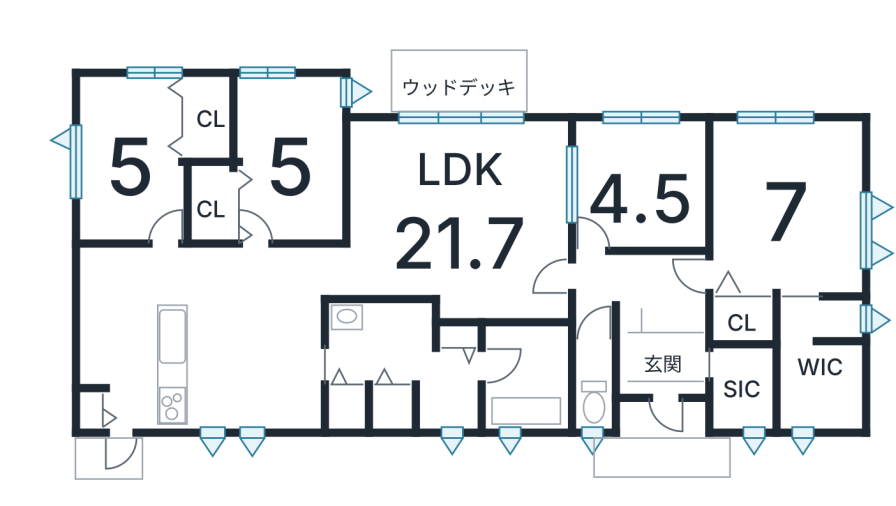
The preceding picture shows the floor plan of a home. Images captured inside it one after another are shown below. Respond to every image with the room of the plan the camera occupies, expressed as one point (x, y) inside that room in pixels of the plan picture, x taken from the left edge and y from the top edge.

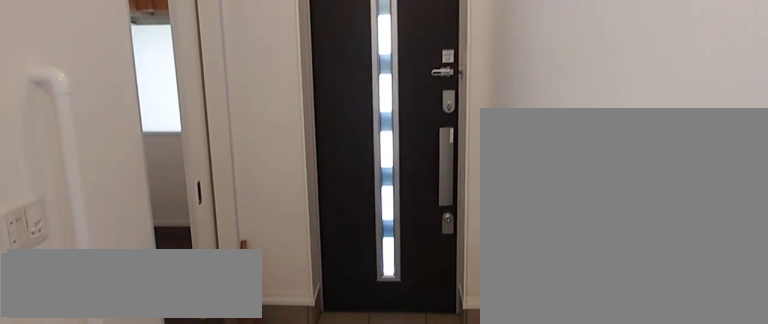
(668, 367)
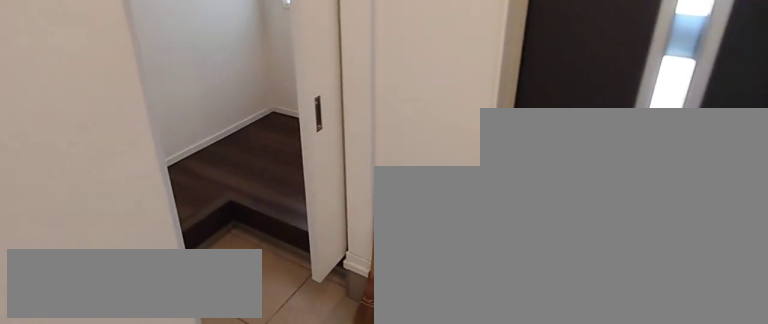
(668, 367)
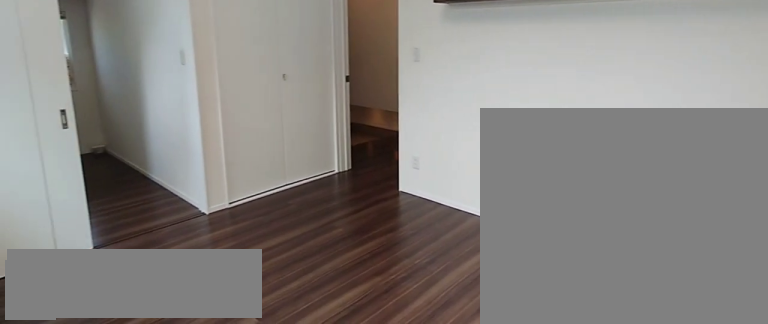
(781, 237)
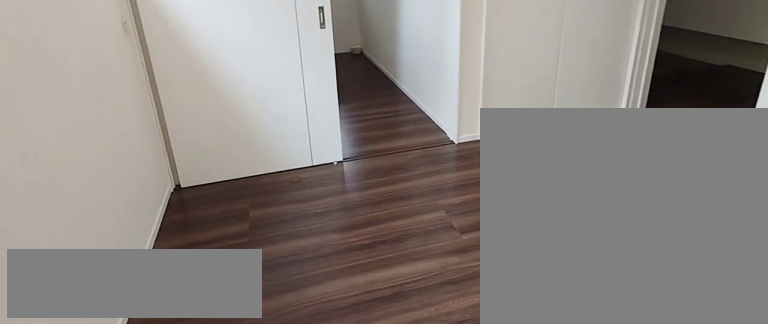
(781, 237)
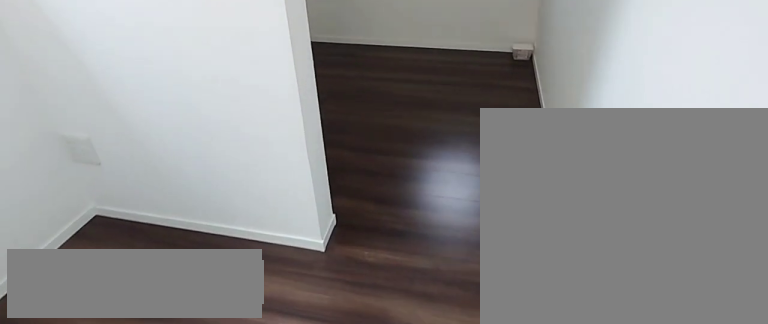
(821, 374)
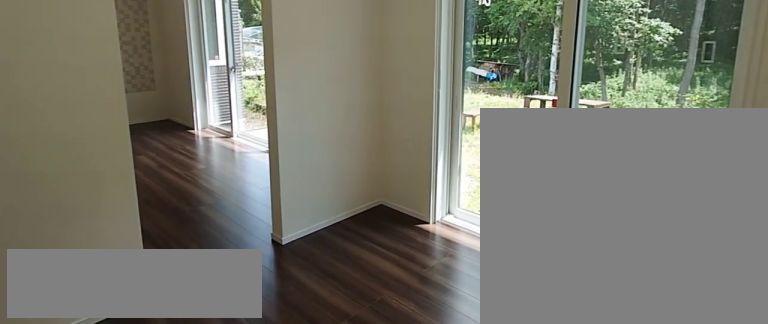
(646, 191)
